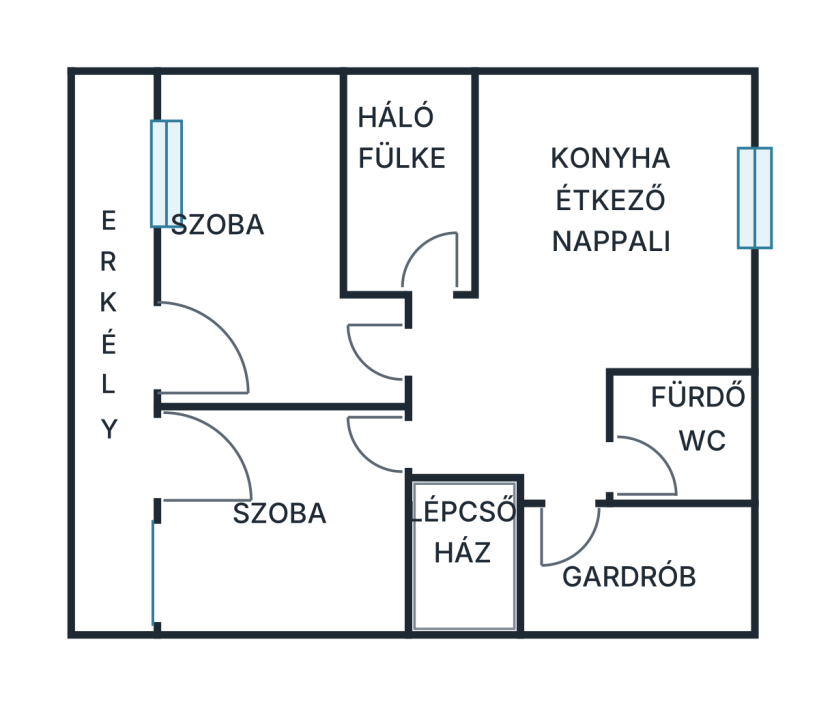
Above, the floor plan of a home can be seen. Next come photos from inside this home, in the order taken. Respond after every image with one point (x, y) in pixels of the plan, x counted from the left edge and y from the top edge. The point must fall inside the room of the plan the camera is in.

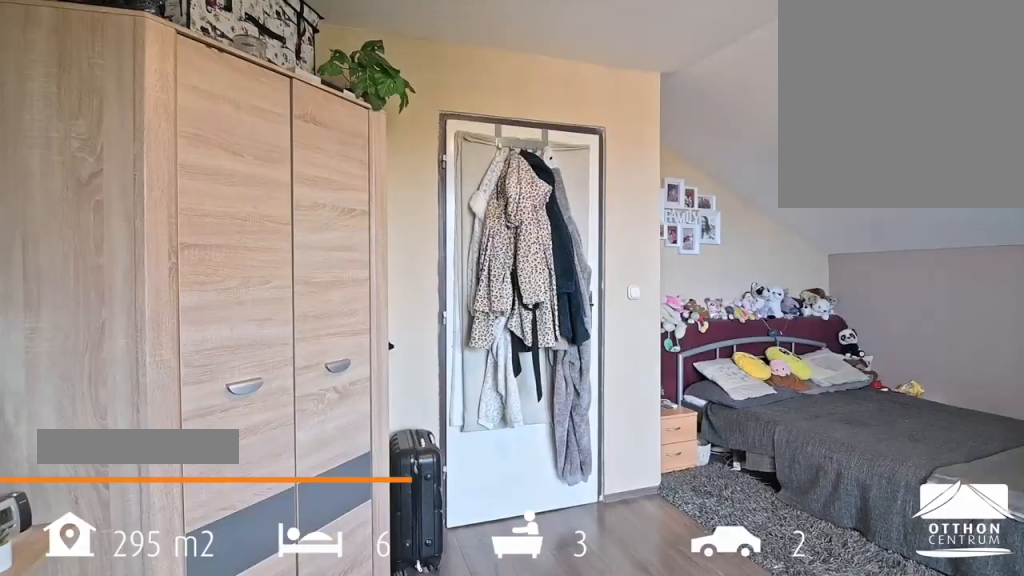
(268, 517)
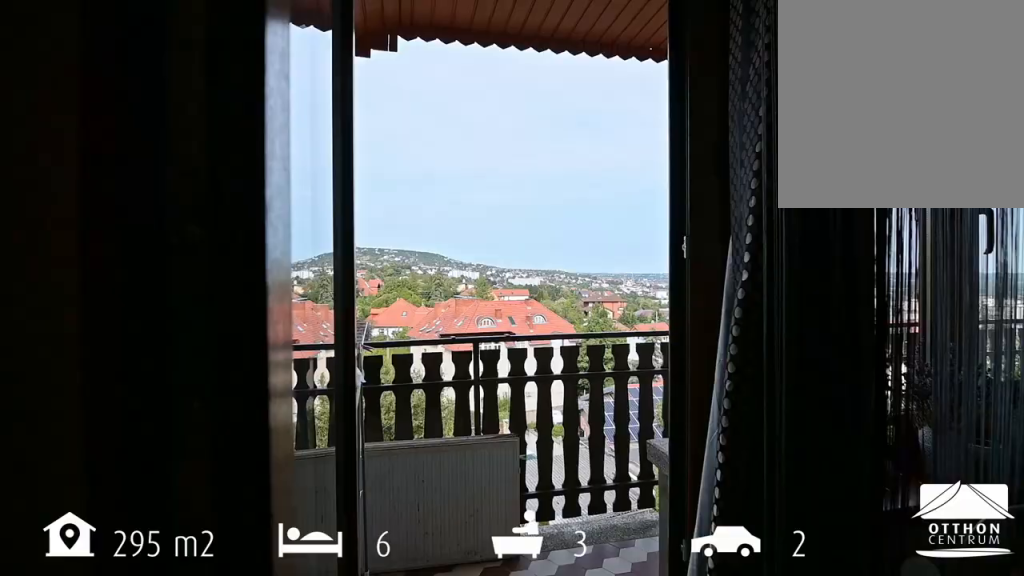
(268, 517)
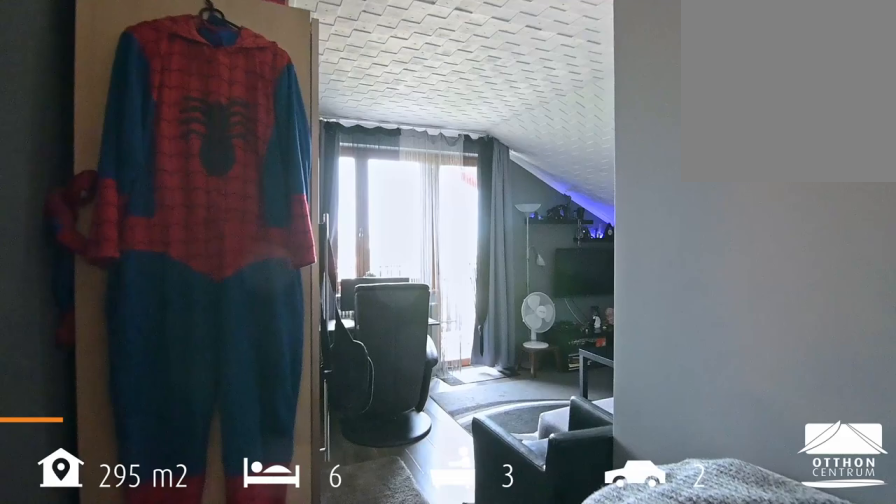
(264, 203)
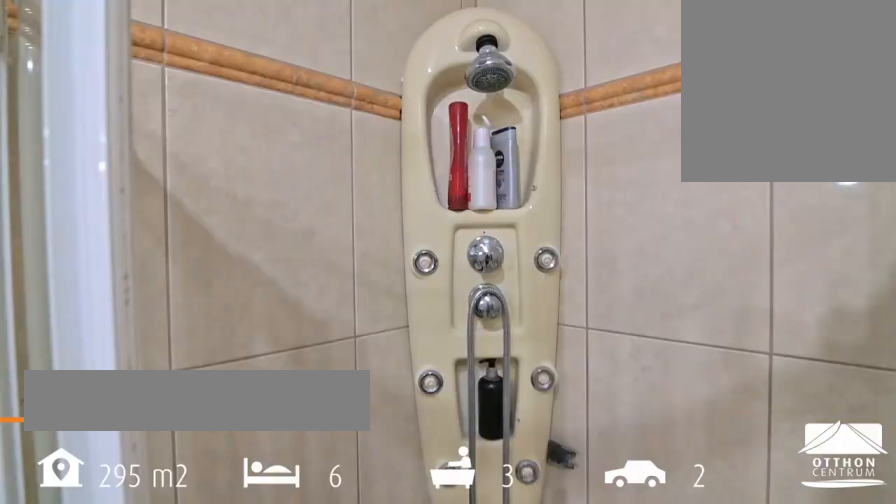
(696, 436)
